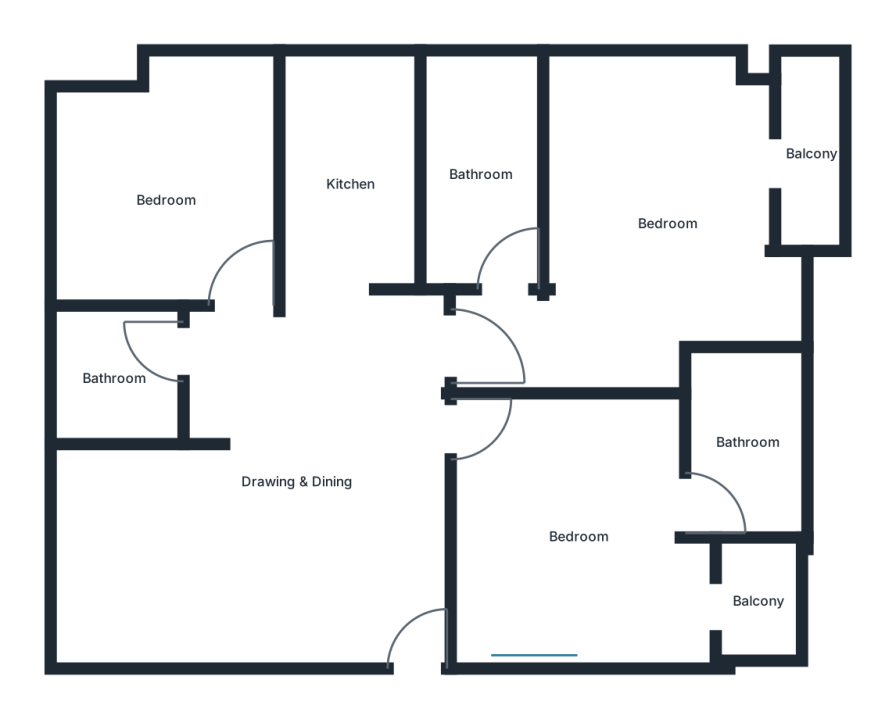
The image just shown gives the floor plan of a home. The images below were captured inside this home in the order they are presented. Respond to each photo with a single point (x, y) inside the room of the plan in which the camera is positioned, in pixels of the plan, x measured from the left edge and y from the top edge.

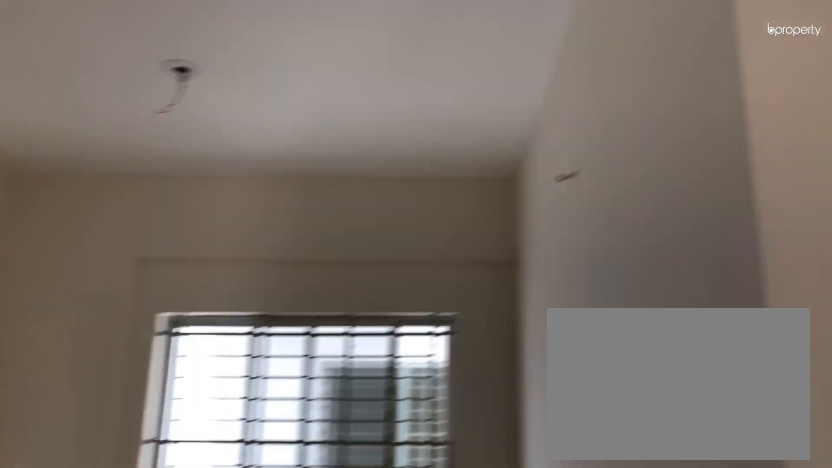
(295, 481)
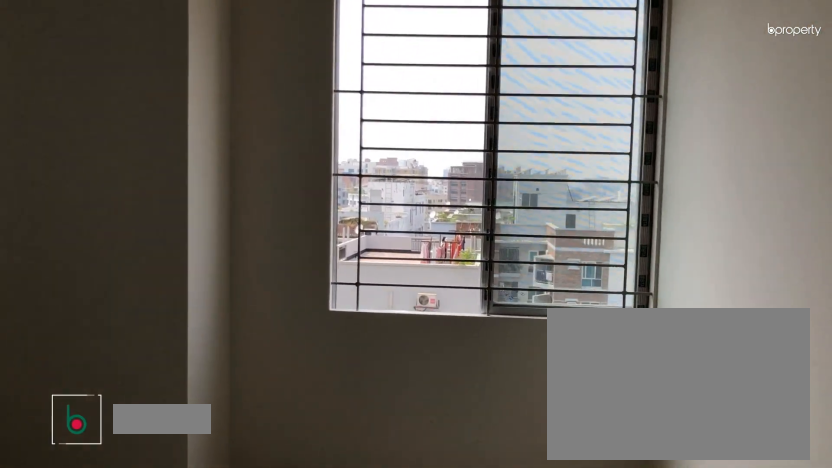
(168, 201)
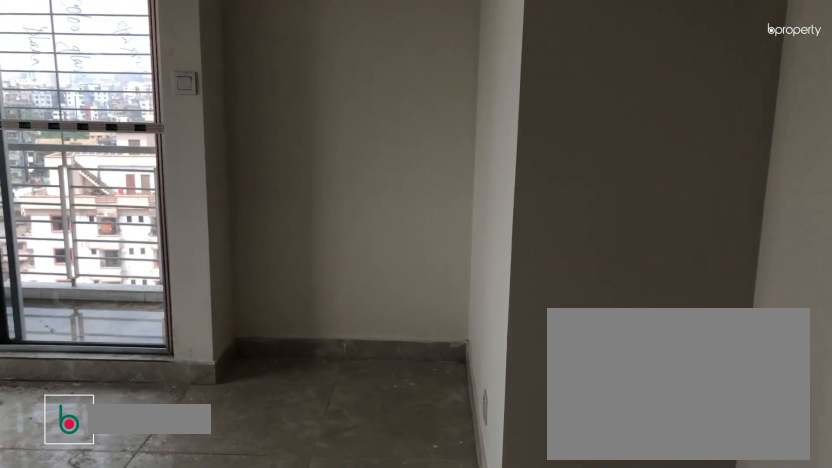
(667, 224)
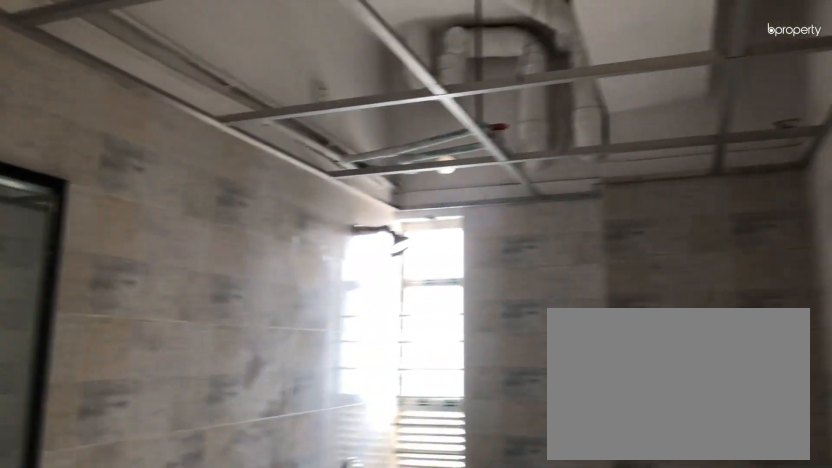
(480, 172)
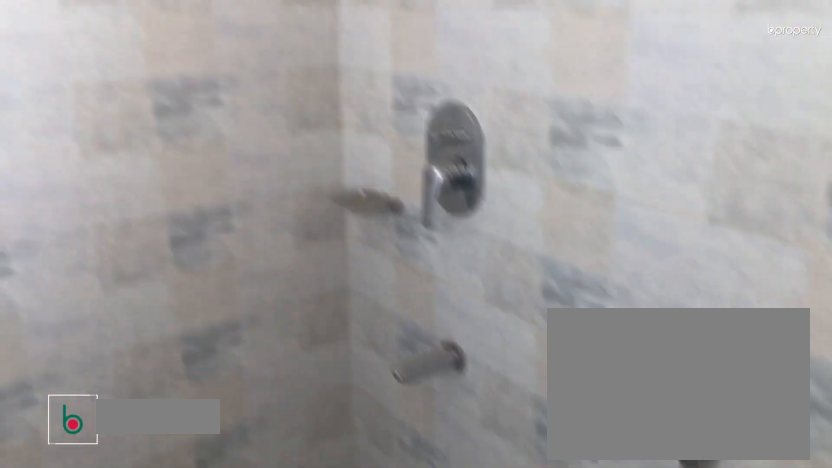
(748, 442)
